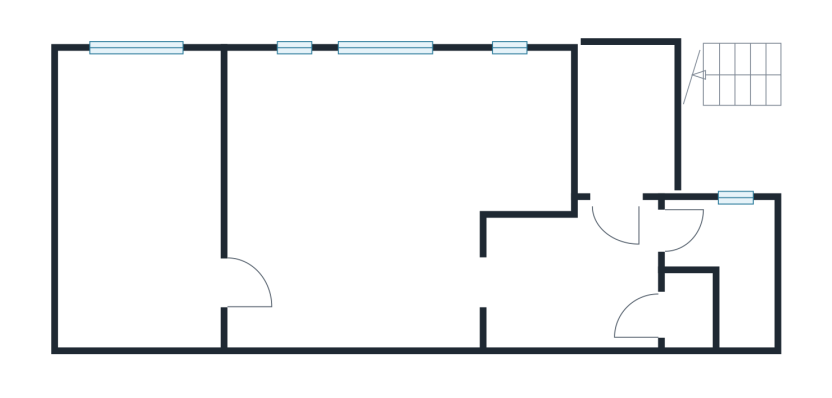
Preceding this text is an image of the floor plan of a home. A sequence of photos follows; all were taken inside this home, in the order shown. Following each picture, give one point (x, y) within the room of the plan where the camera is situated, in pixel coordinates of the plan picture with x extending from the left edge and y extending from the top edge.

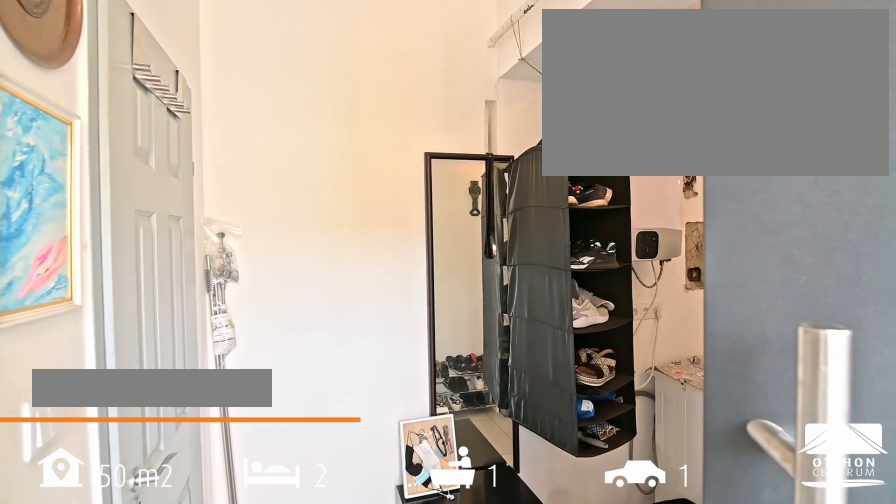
(571, 277)
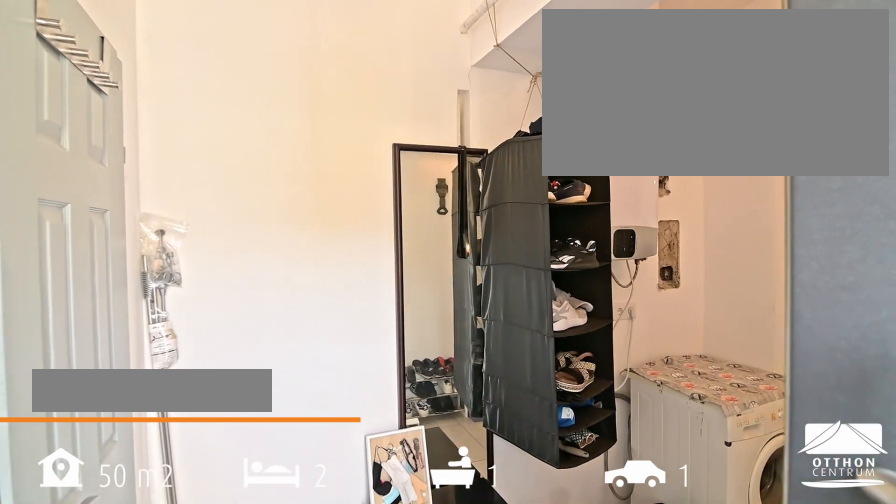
(571, 277)
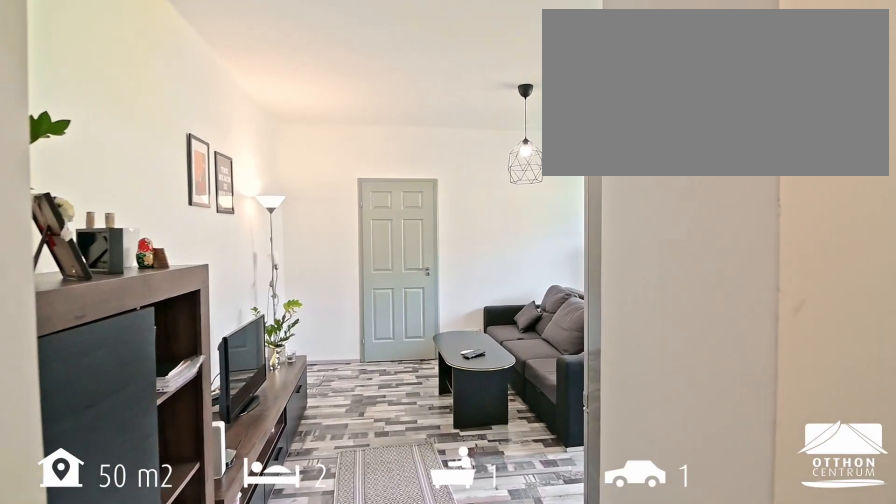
(354, 194)
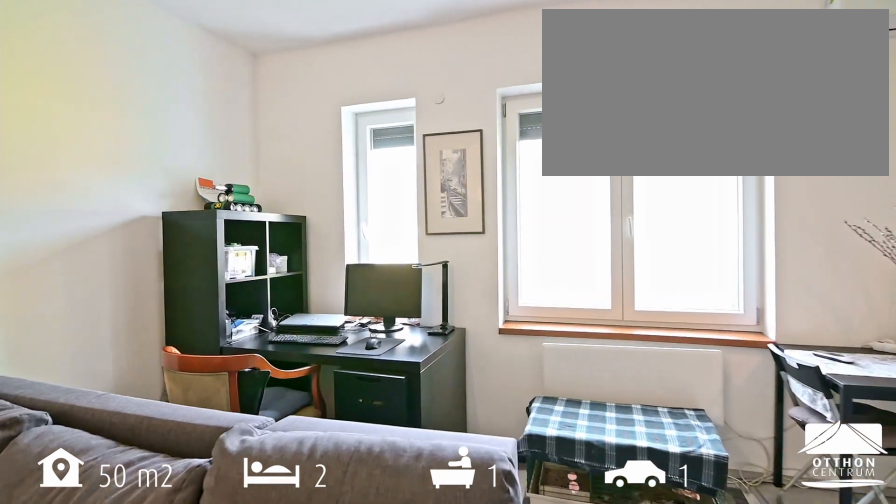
(354, 194)
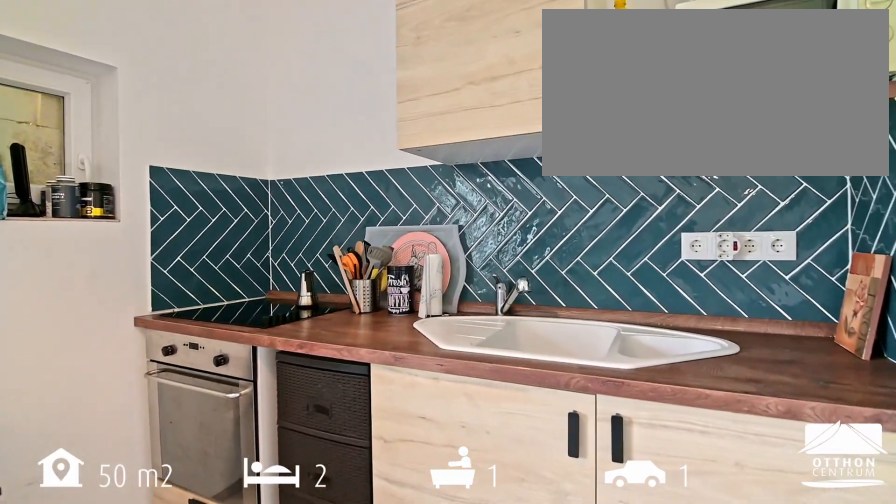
(518, 129)
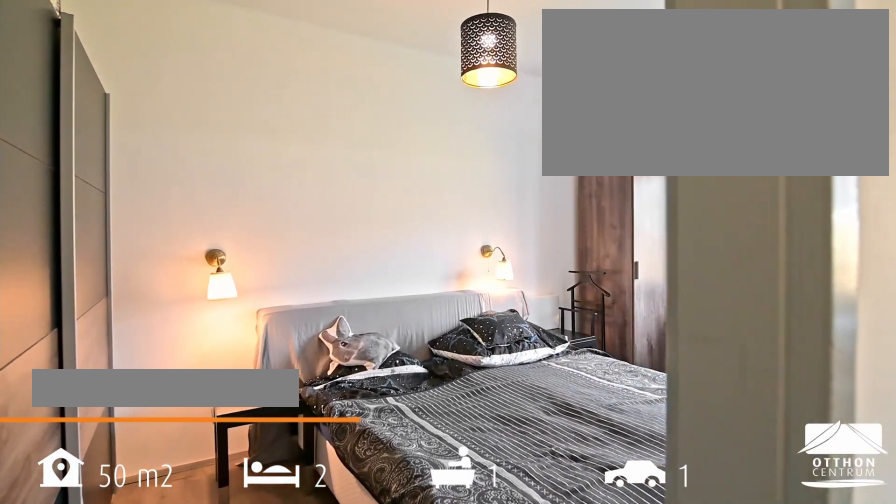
(140, 197)
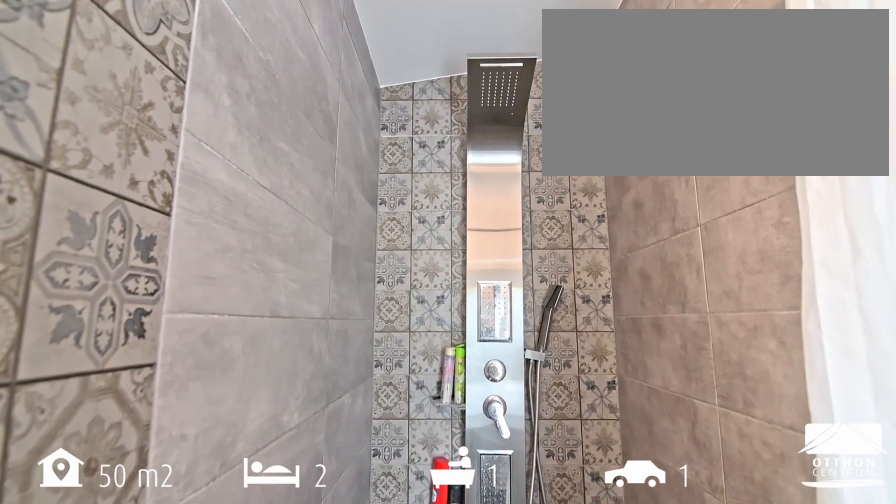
(737, 243)
